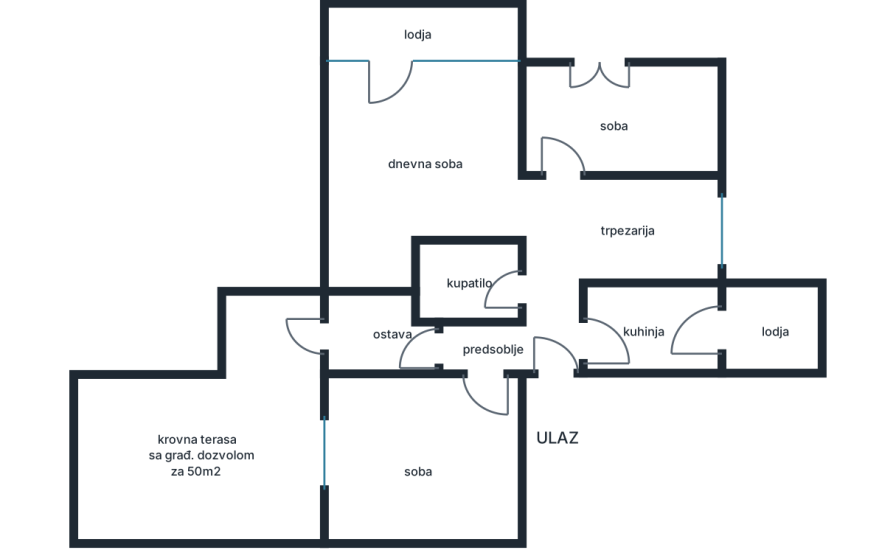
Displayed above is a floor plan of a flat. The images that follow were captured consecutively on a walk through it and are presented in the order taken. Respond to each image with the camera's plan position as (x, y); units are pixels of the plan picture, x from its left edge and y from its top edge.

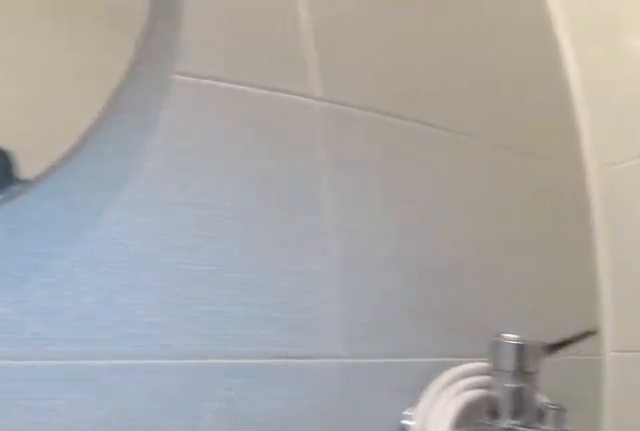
(454, 272)
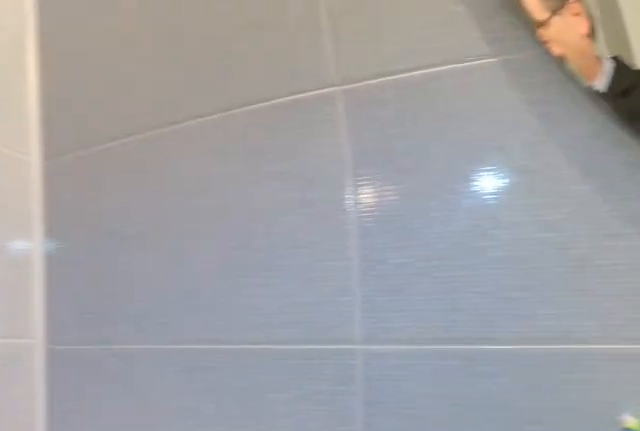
(441, 267)
